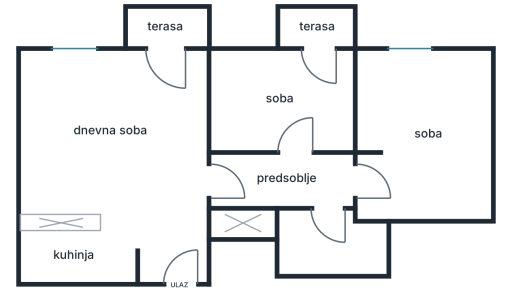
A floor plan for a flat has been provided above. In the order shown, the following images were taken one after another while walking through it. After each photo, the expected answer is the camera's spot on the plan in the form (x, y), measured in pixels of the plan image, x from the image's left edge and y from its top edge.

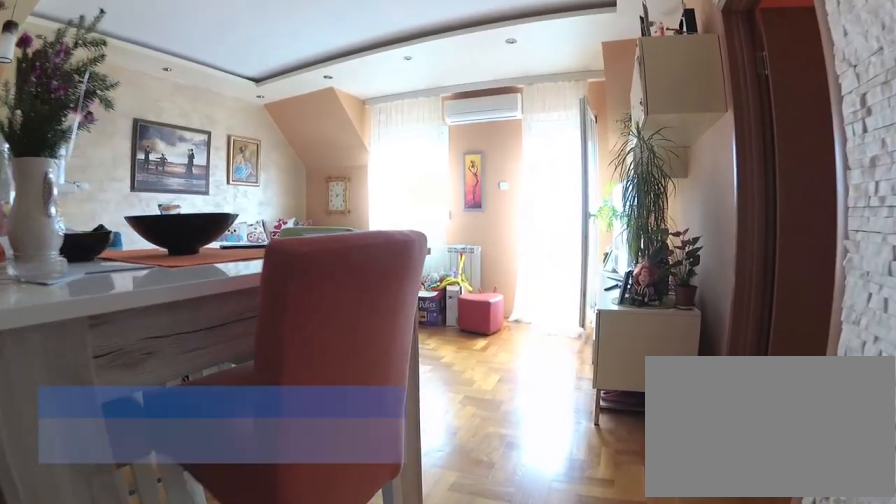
(181, 247)
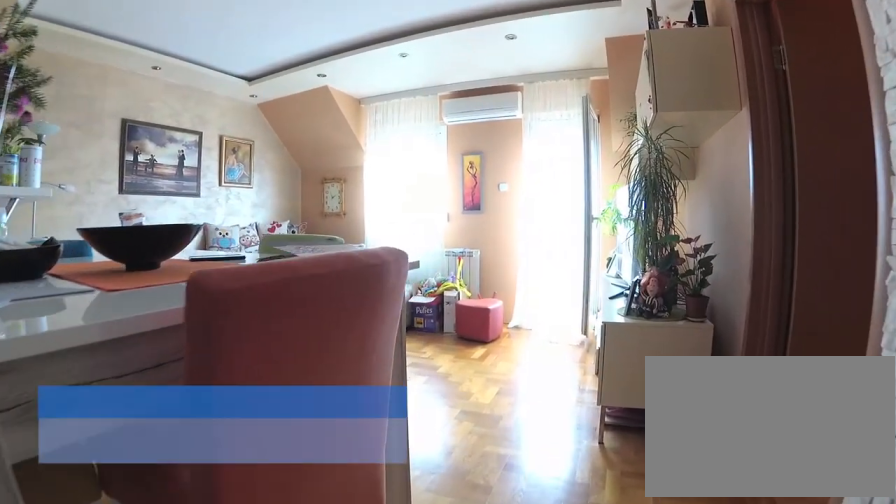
(181, 238)
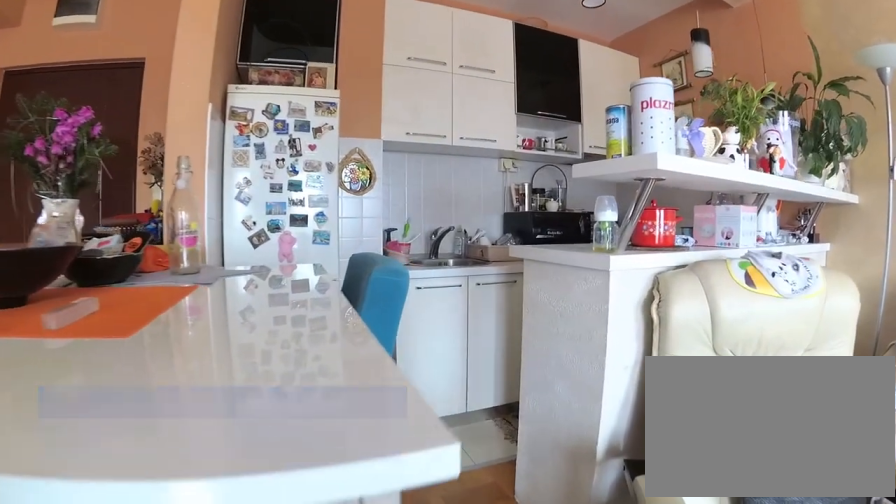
(120, 135)
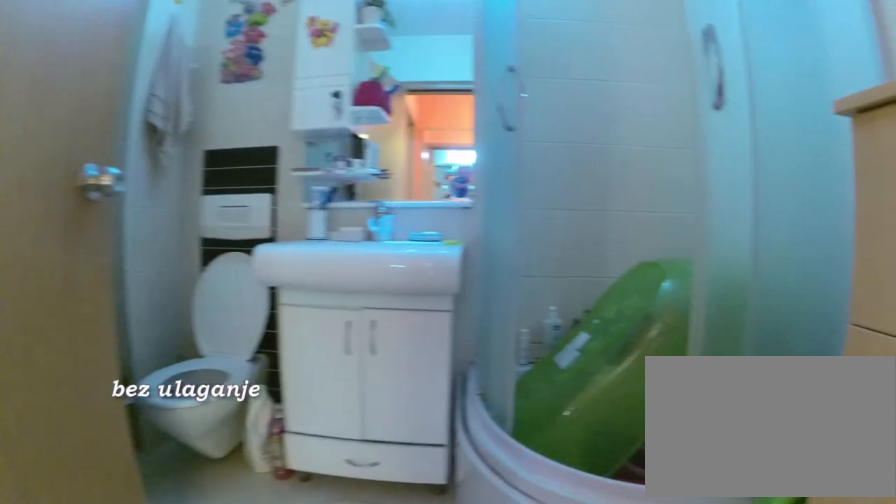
(317, 182)
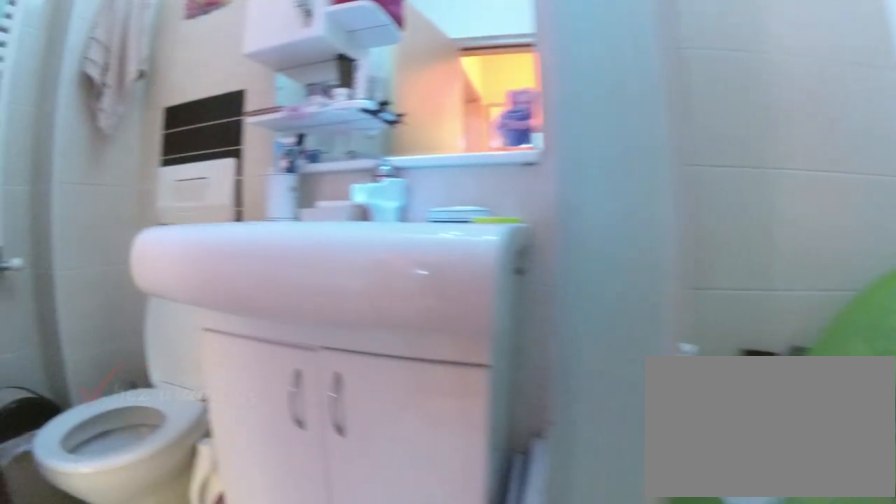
(317, 220)
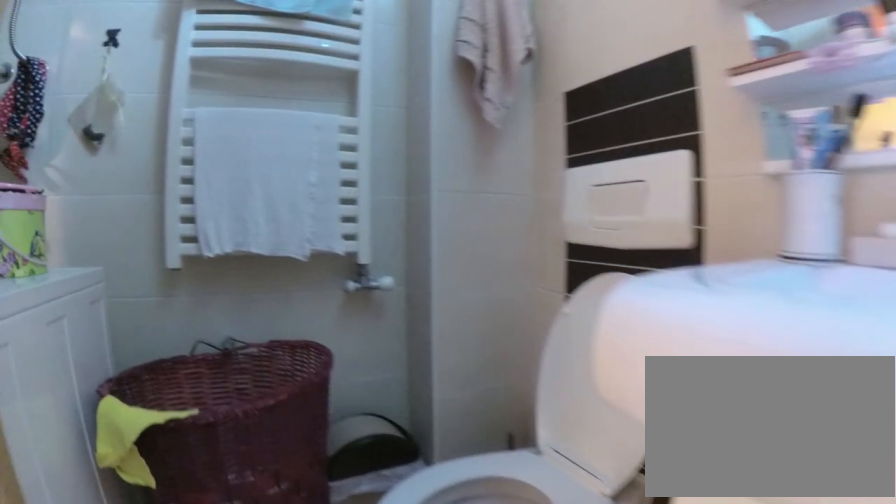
(311, 233)
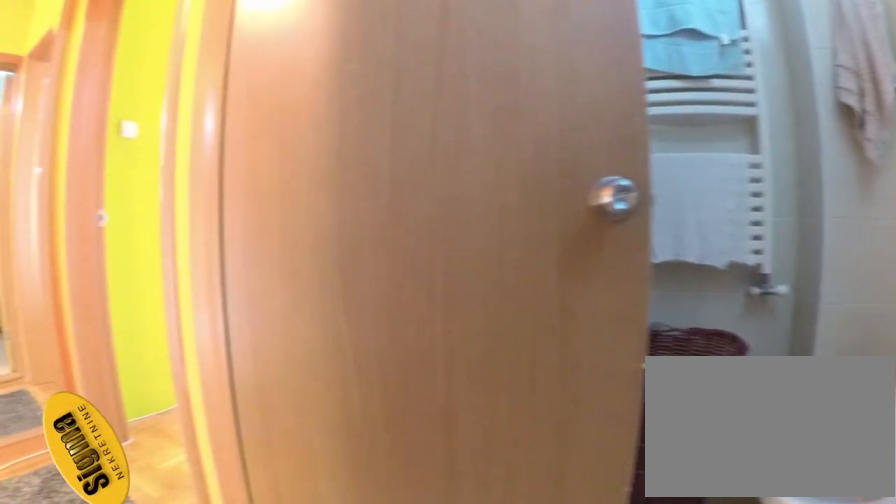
(311, 256)
